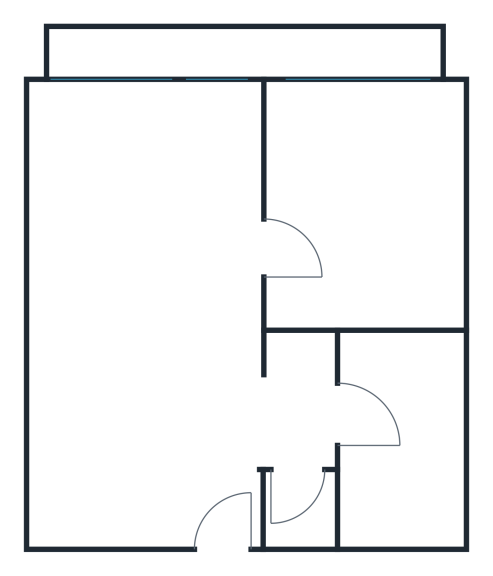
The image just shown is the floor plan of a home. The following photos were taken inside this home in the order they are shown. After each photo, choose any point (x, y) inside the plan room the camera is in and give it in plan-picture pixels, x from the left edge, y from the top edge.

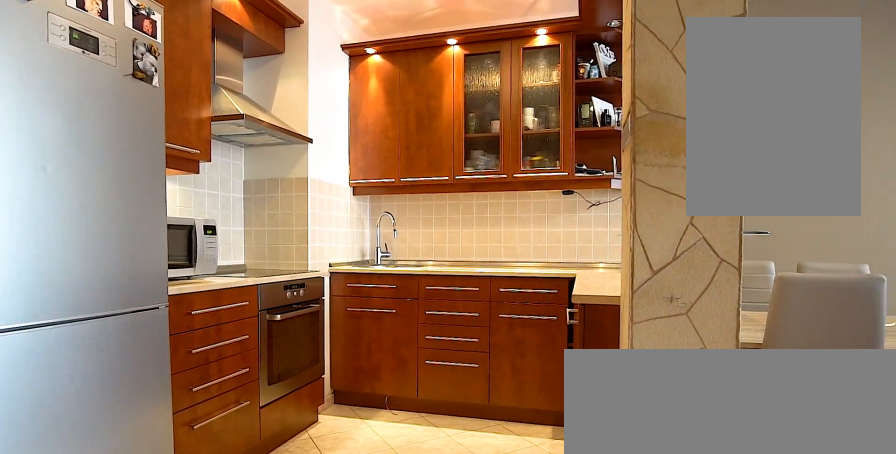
(226, 484)
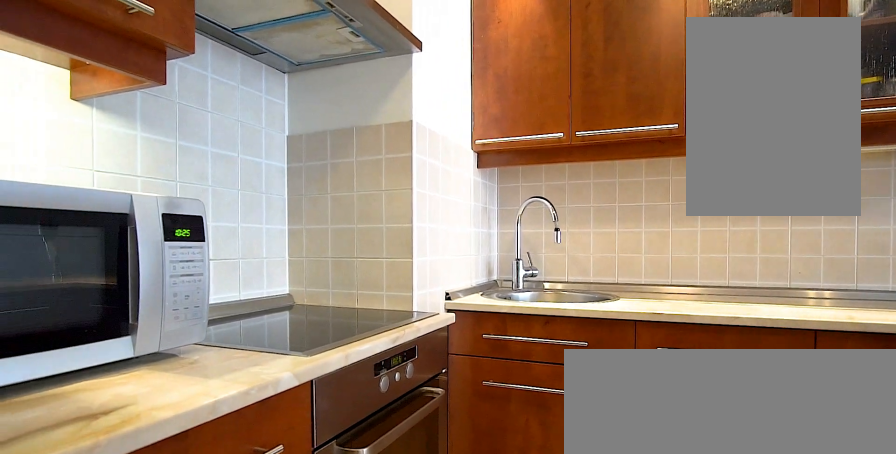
(138, 441)
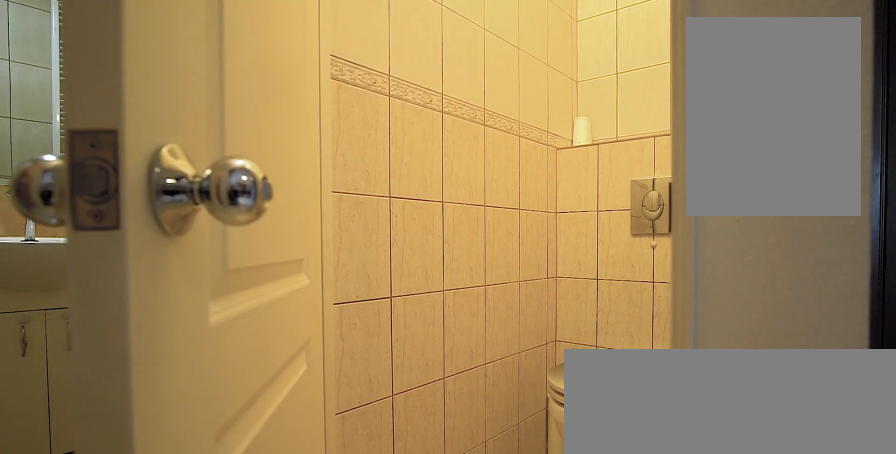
(299, 501)
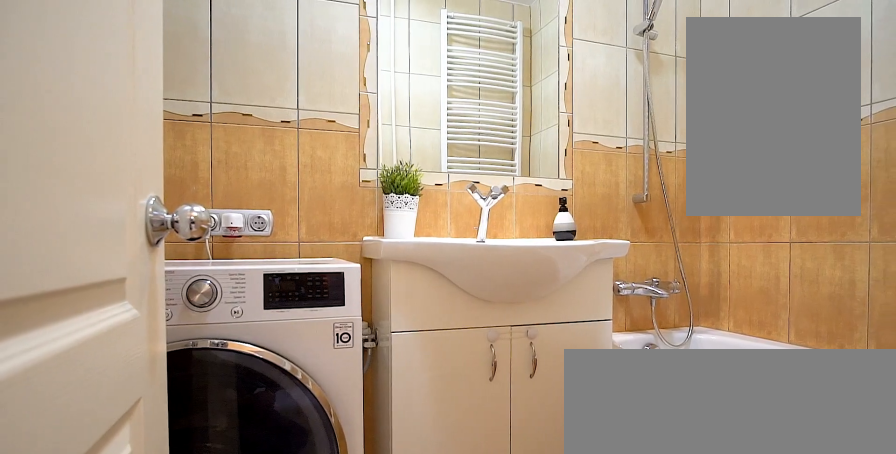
(389, 430)
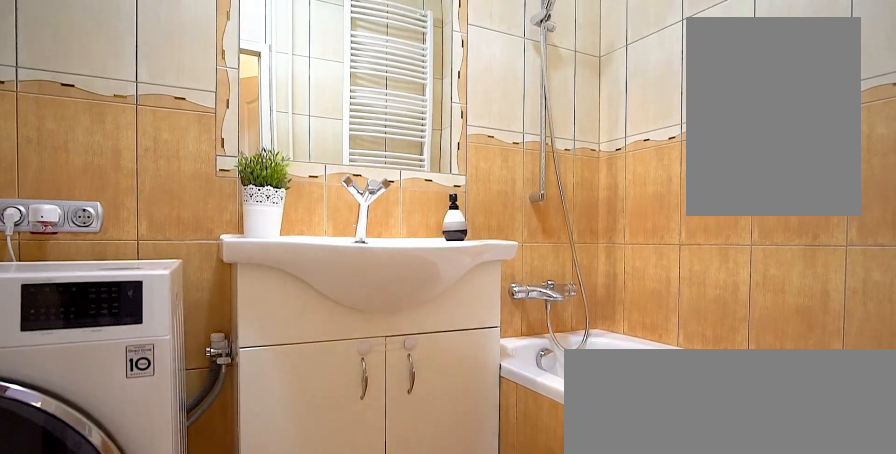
(389, 430)
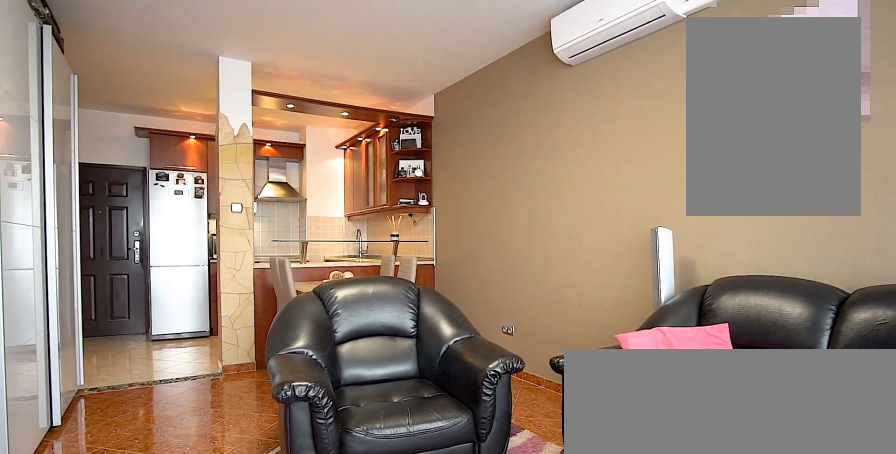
(154, 232)
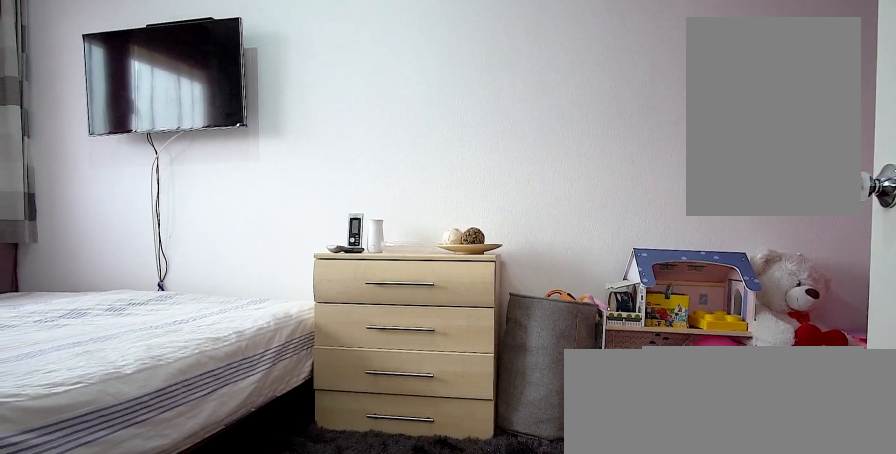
(358, 223)
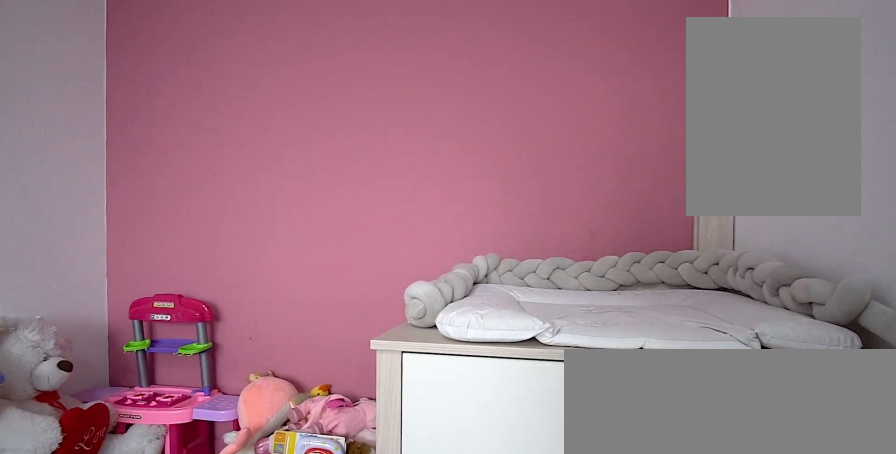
(358, 223)
